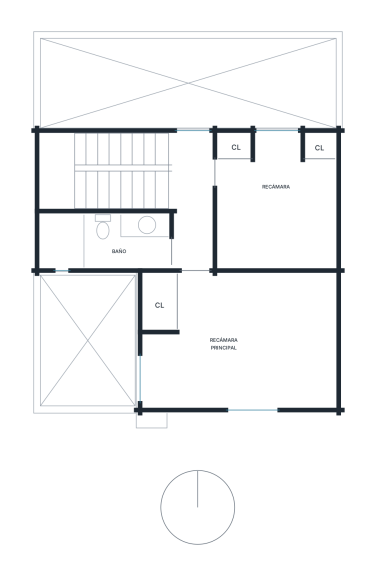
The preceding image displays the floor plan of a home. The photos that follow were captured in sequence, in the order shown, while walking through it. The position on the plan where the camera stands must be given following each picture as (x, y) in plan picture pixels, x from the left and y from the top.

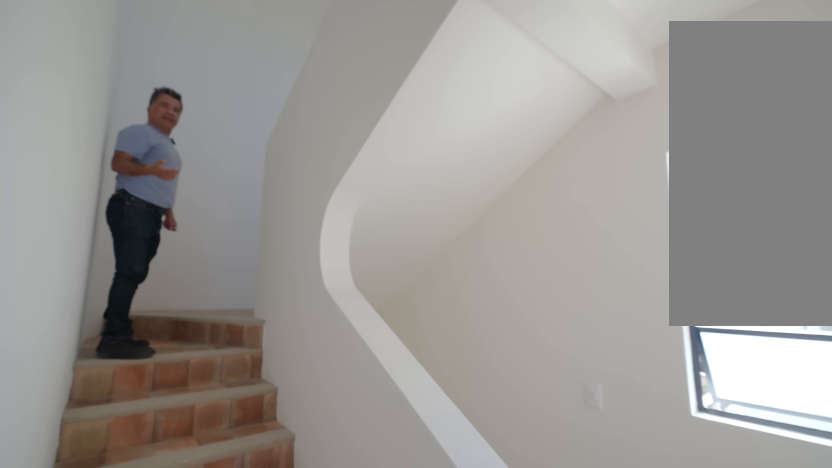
(190, 192)
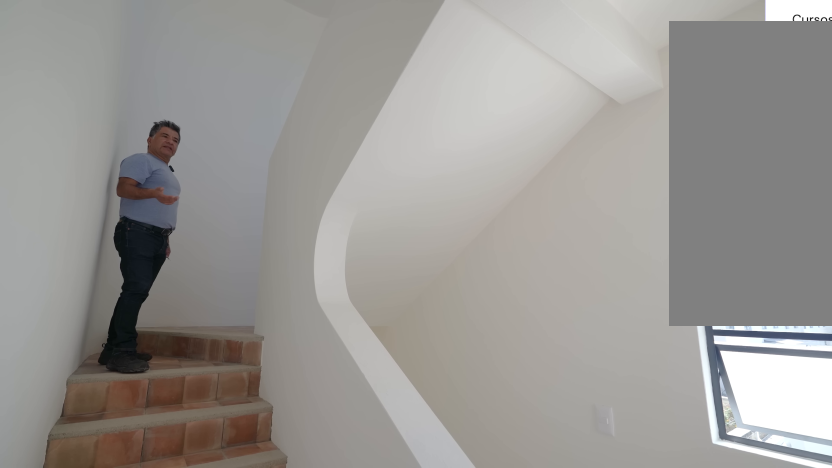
(185, 188)
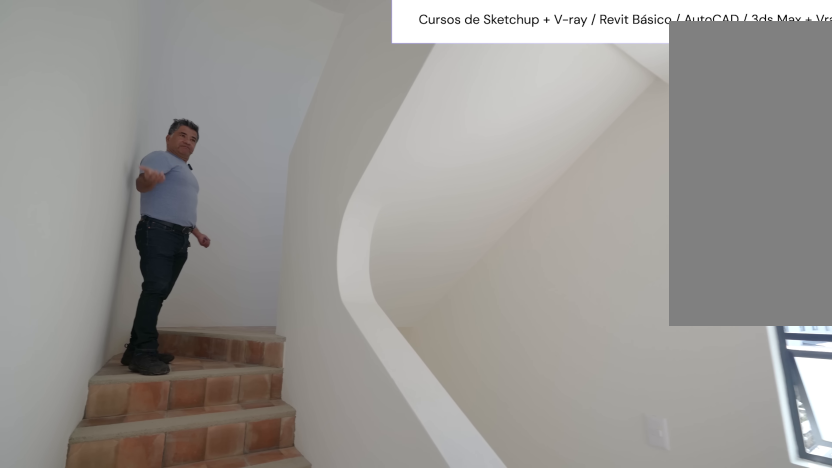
(185, 188)
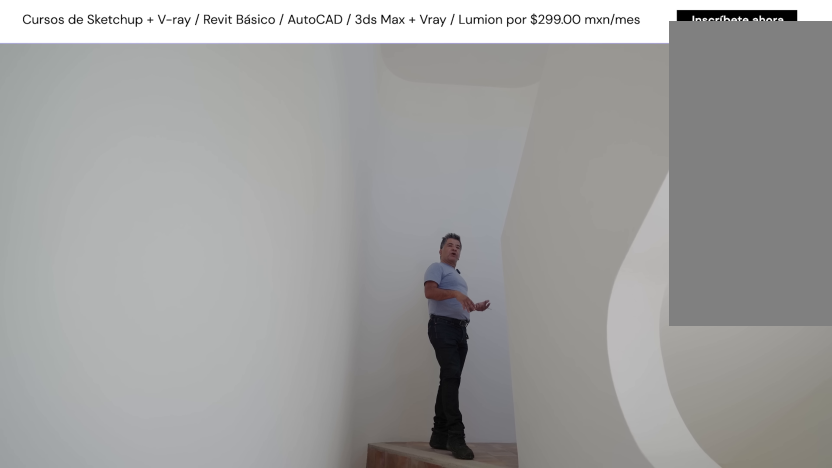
(165, 186)
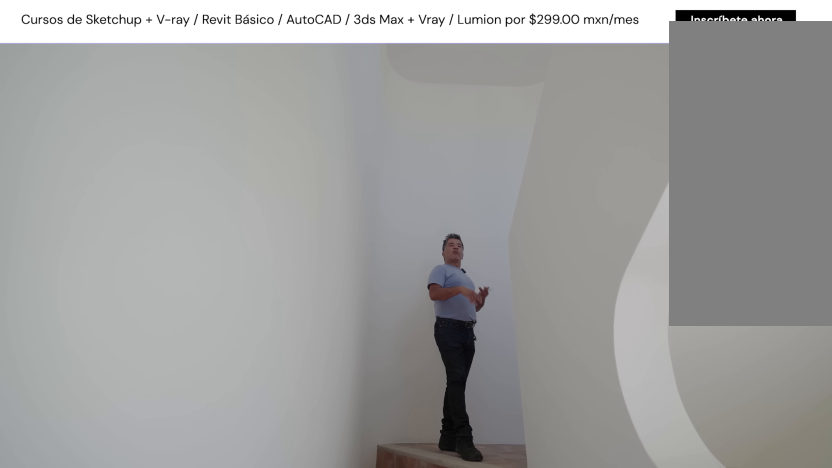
(163, 186)
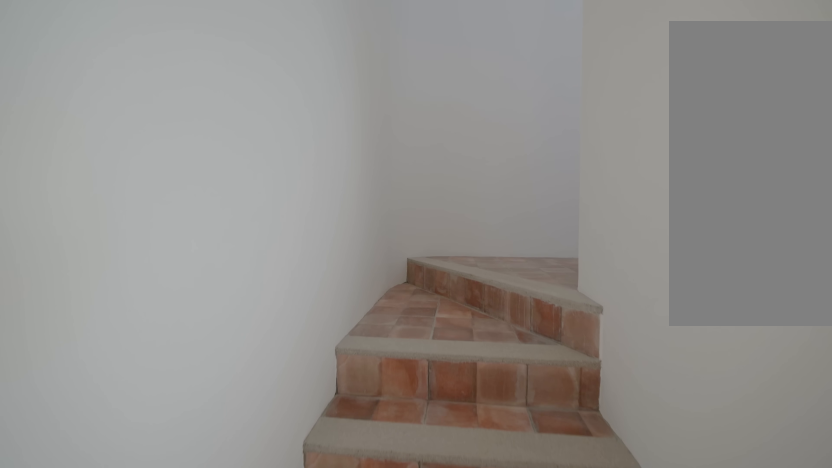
(162, 189)
